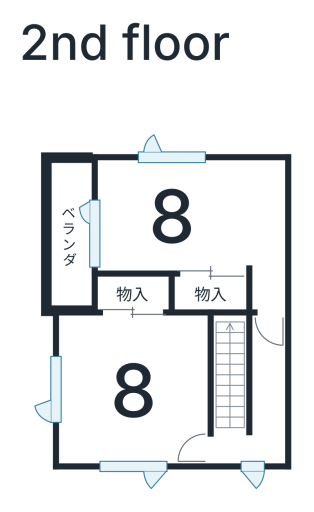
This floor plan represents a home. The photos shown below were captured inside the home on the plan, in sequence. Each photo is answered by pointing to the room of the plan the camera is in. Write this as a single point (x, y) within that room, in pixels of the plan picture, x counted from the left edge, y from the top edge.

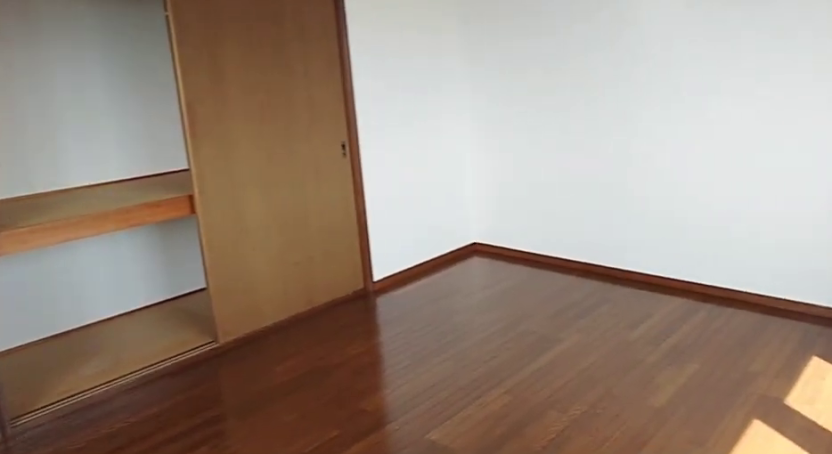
(132, 390)
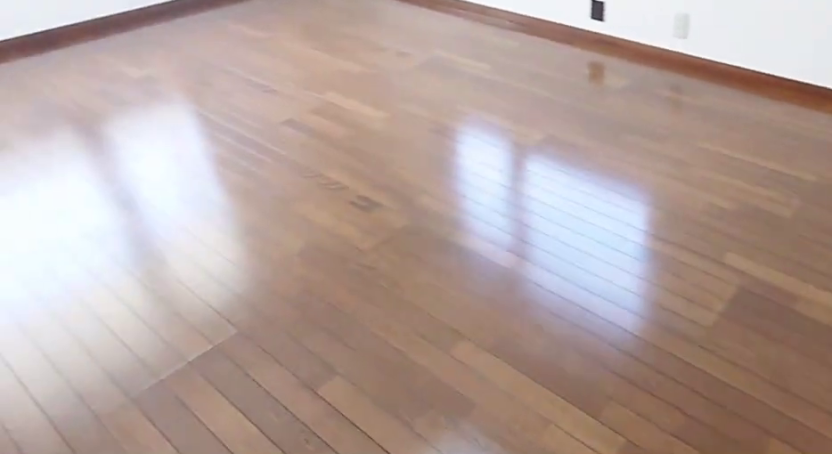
(178, 214)
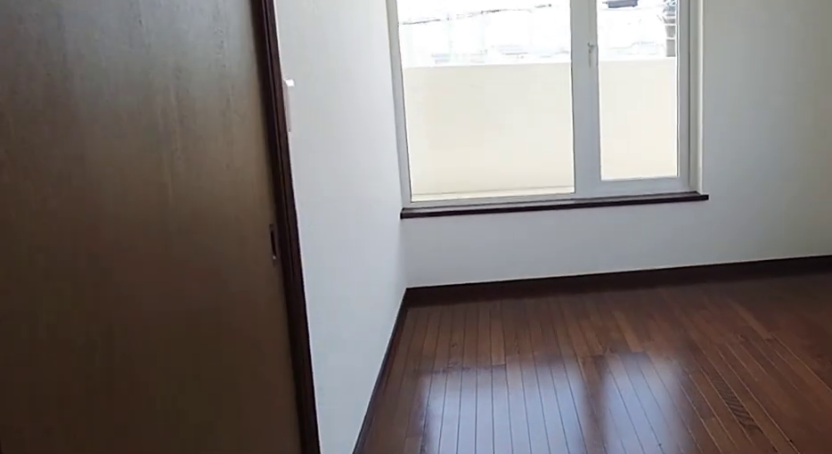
(178, 214)
